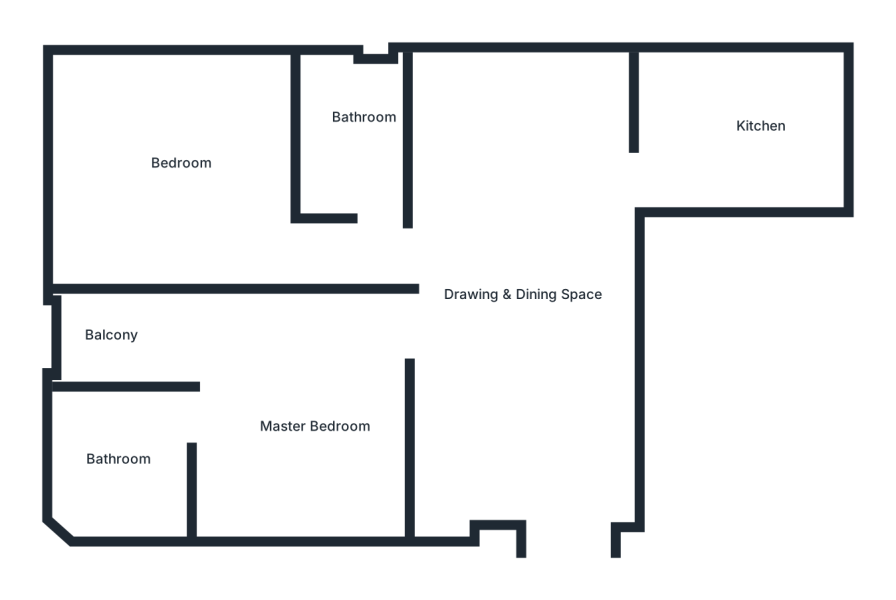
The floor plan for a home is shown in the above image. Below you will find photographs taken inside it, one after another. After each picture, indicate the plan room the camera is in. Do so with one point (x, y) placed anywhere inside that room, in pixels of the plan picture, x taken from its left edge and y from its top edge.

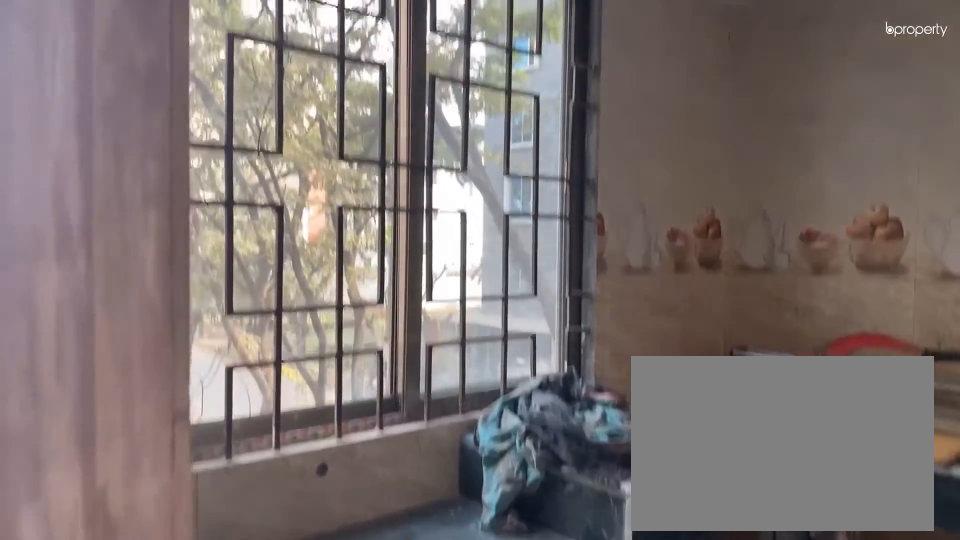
(754, 126)
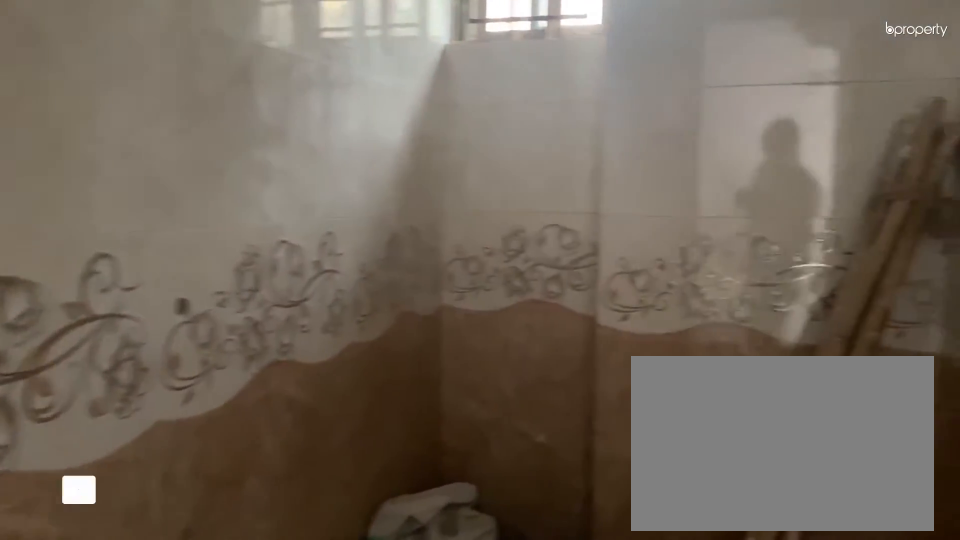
(356, 141)
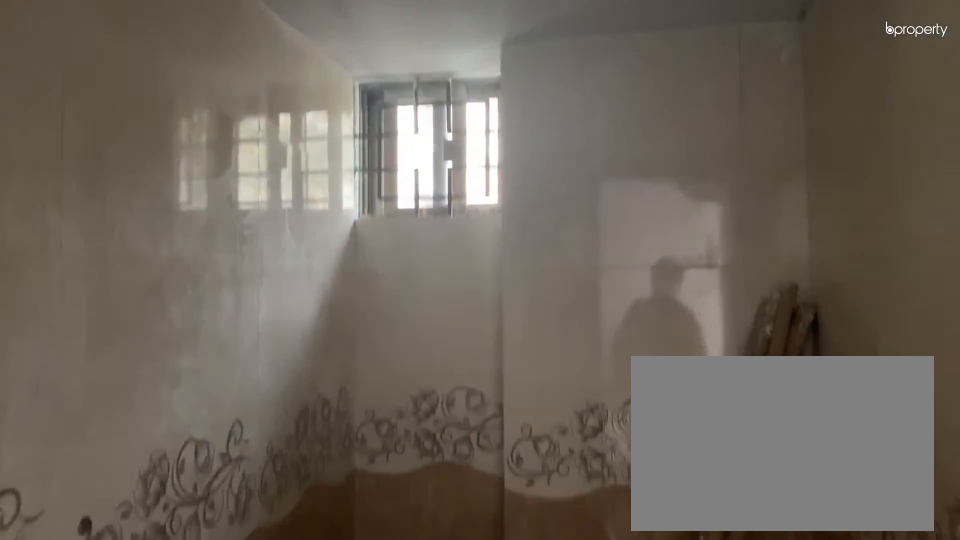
(356, 141)
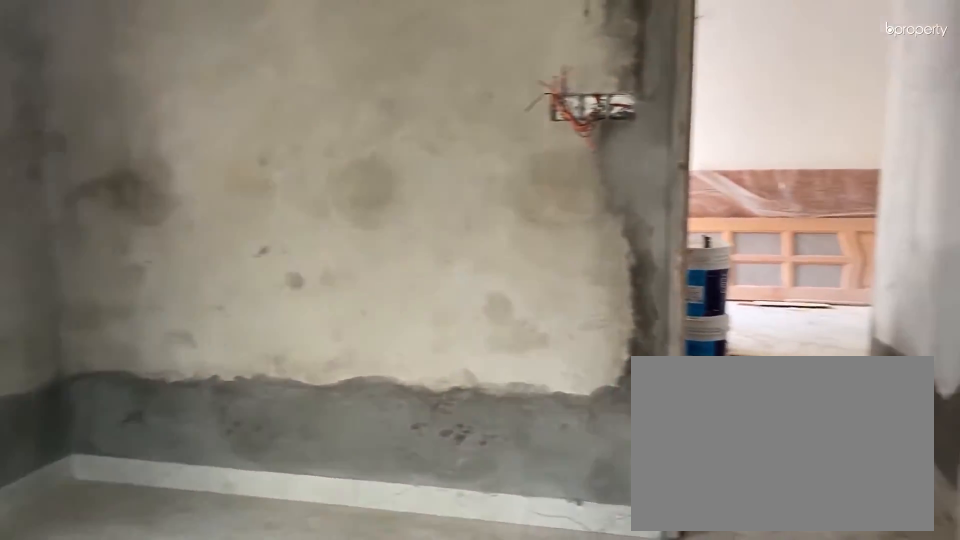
(169, 168)
